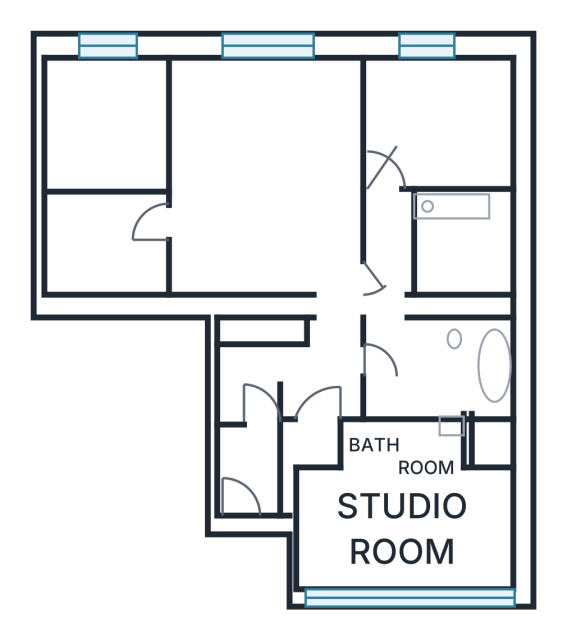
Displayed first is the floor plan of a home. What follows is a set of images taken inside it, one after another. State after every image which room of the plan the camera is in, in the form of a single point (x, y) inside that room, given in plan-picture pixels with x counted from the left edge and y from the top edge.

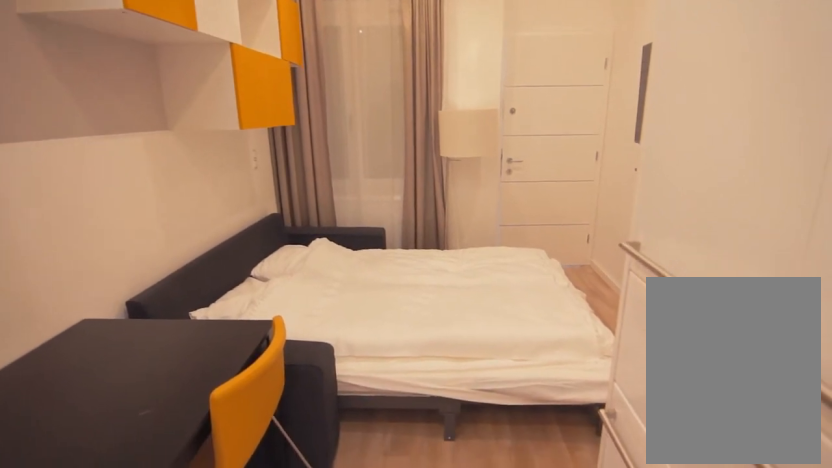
(400, 504)
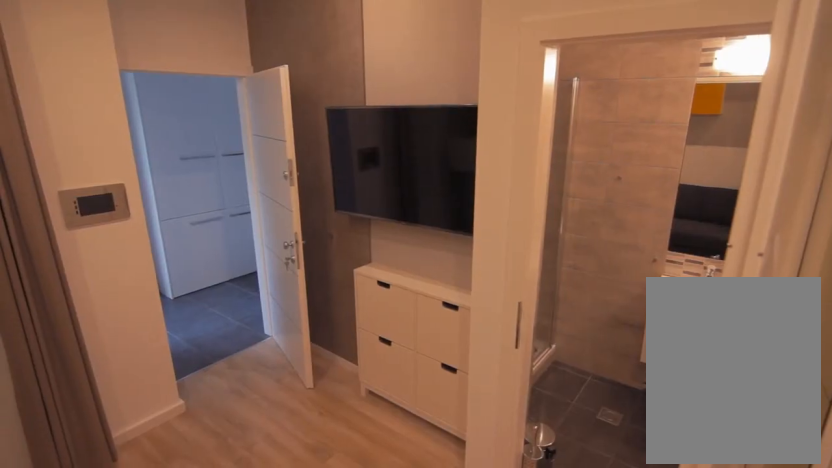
(397, 522)
